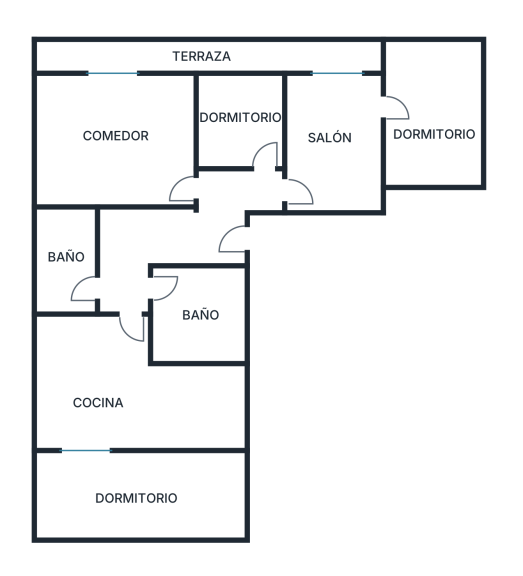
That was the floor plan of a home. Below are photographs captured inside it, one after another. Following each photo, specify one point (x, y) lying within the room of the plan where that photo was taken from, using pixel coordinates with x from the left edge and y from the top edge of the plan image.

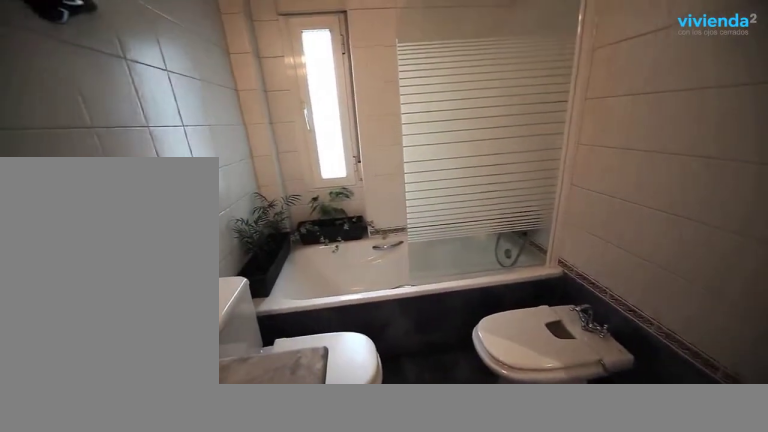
(223, 315)
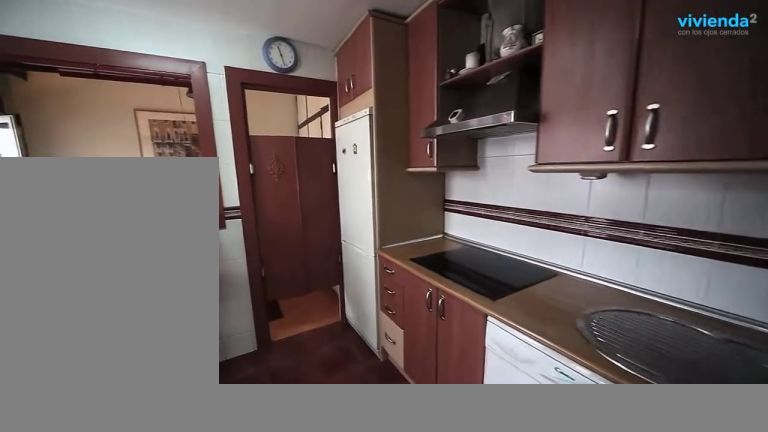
(67, 367)
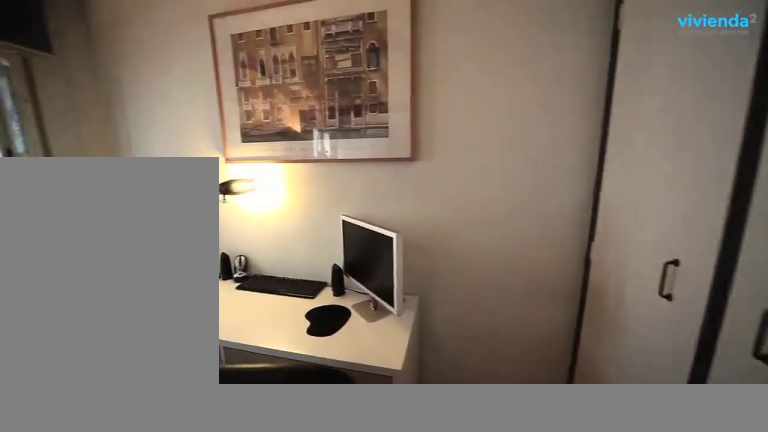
(74, 498)
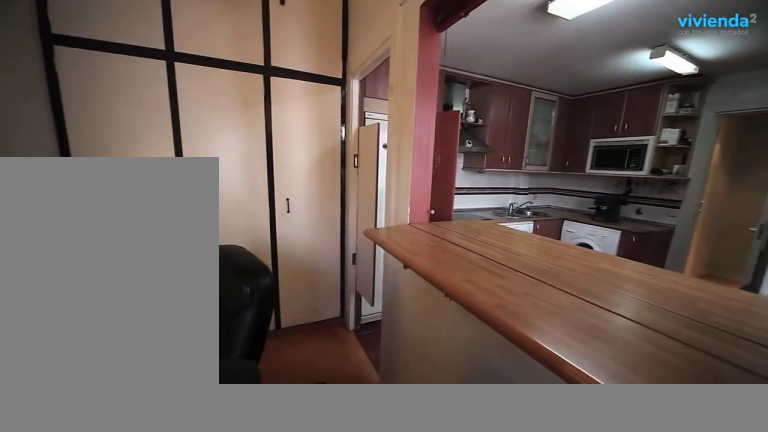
(73, 499)
